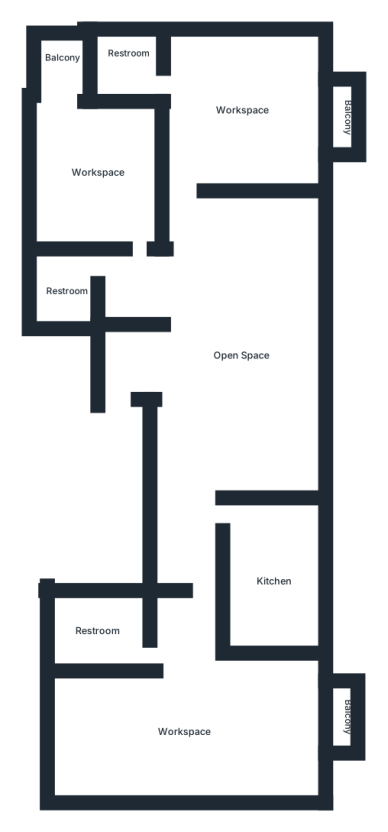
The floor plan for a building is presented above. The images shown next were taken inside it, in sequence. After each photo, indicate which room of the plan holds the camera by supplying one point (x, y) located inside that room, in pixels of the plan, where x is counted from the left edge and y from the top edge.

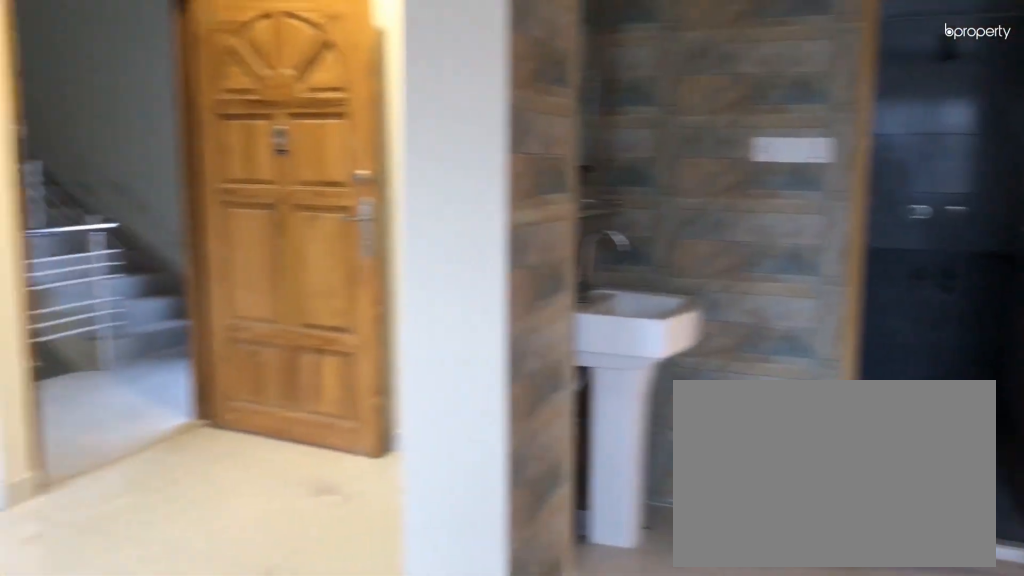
(233, 341)
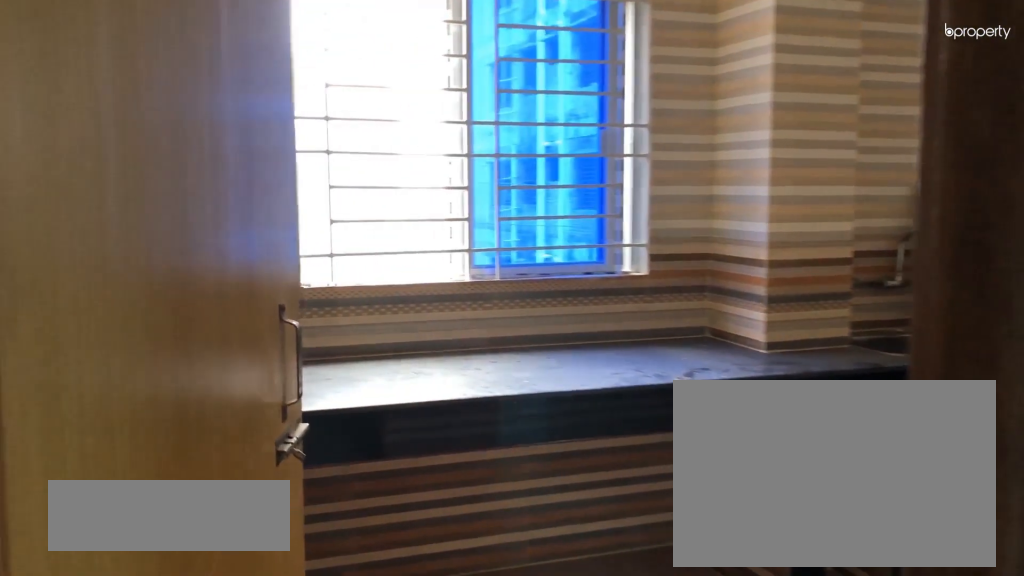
(267, 571)
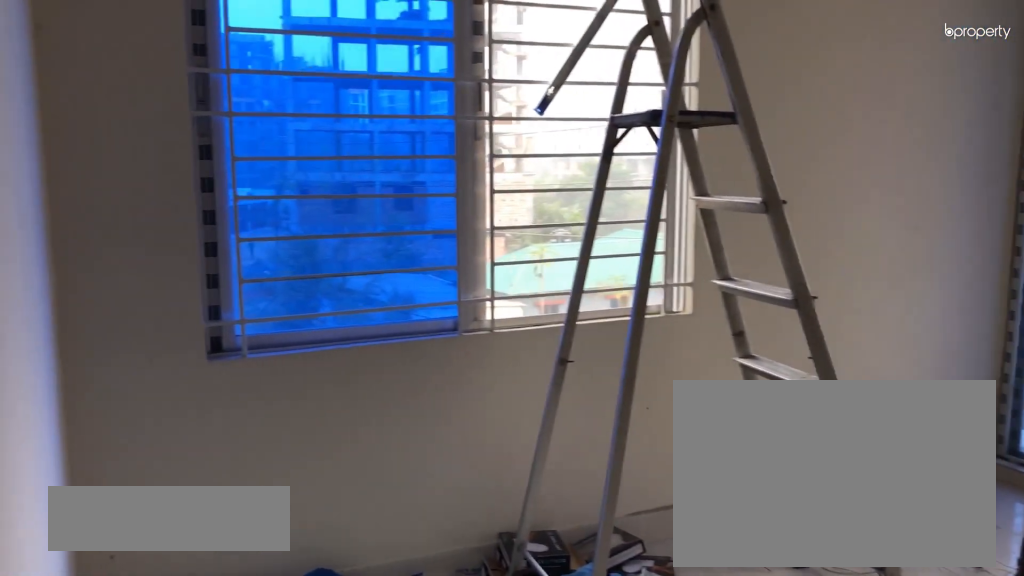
(109, 174)
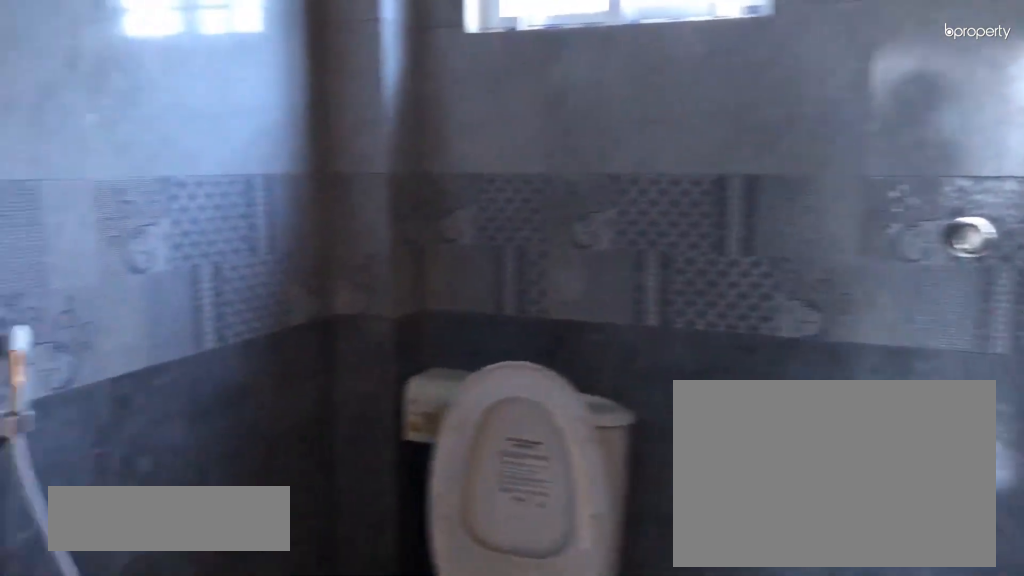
(66, 290)
